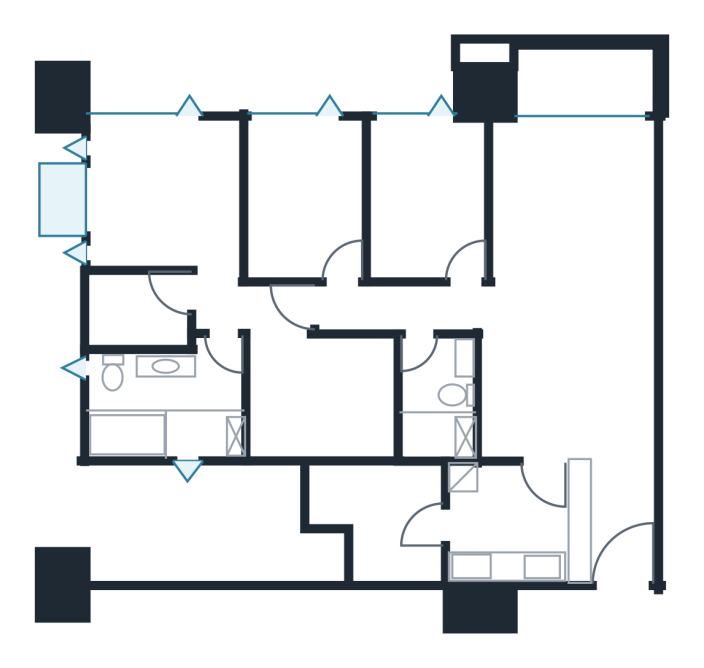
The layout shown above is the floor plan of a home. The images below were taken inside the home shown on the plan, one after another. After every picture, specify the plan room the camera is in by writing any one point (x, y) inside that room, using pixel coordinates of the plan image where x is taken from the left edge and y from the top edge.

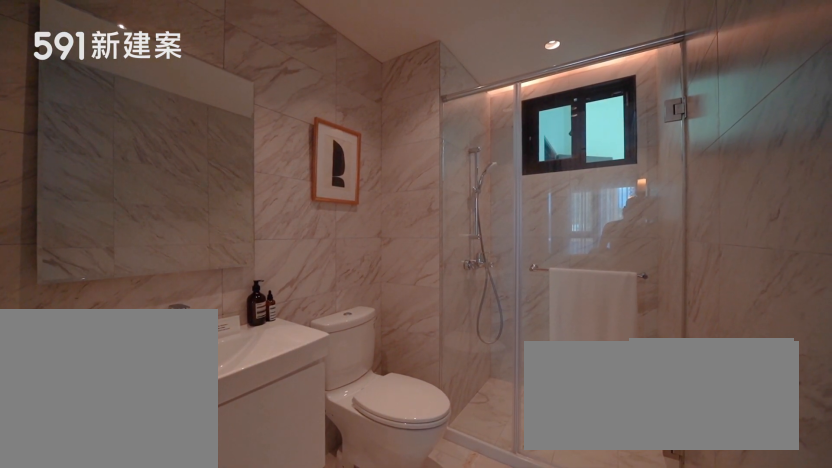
(435, 402)
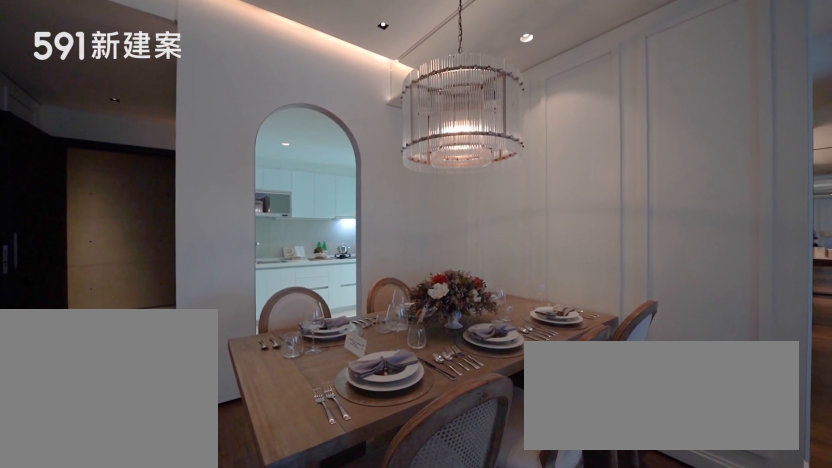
(564, 396)
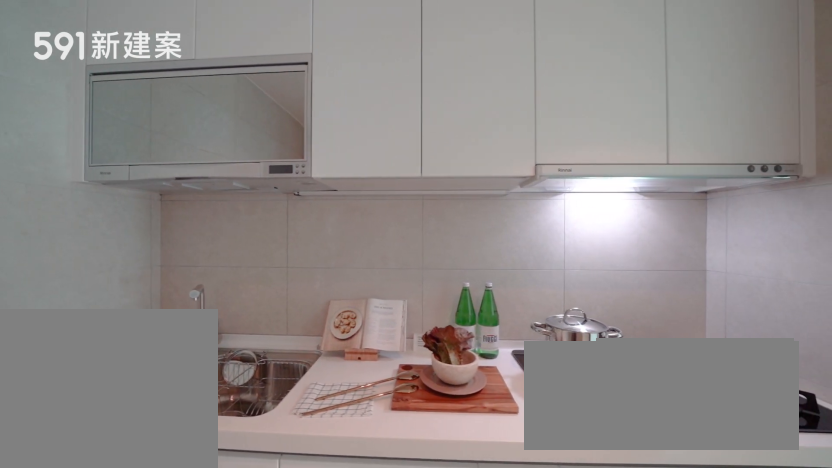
(504, 523)
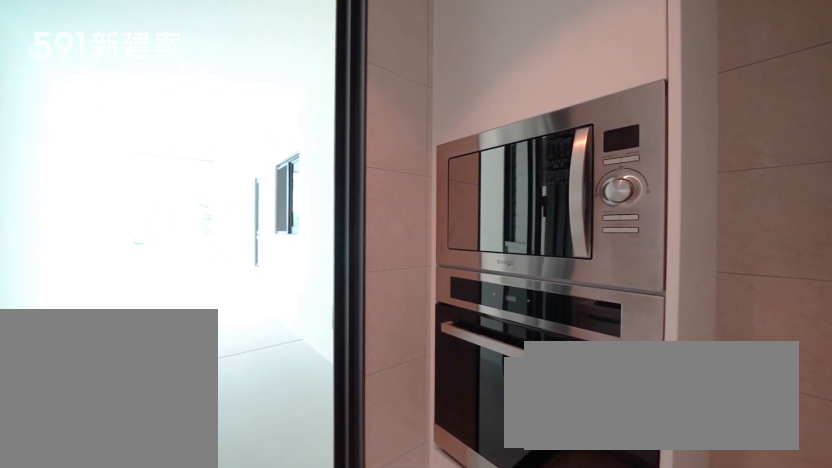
(504, 523)
